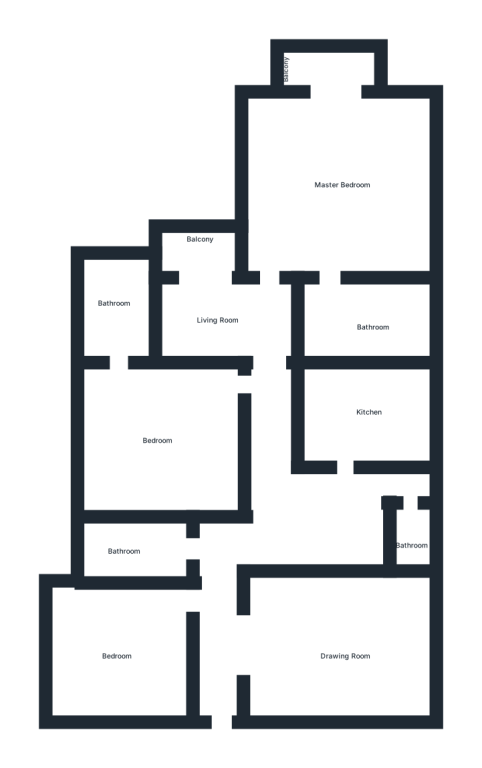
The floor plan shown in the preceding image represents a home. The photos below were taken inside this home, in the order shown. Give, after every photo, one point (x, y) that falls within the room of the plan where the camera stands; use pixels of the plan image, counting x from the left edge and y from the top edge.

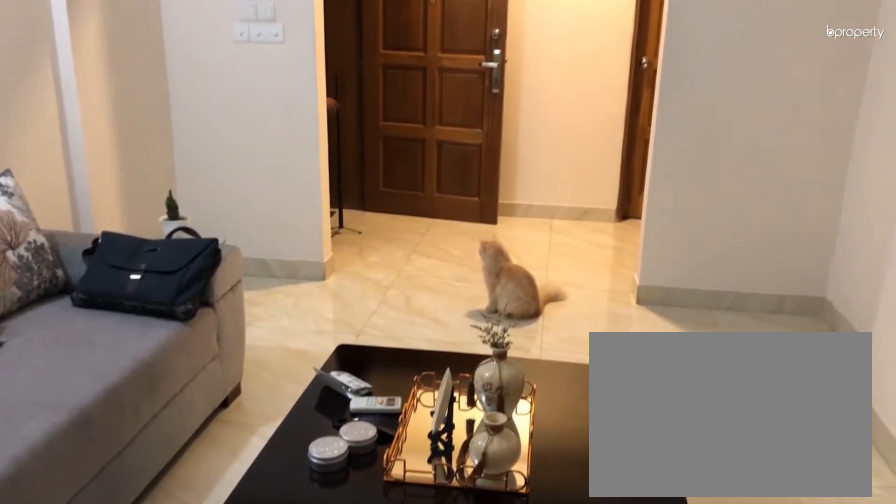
(336, 645)
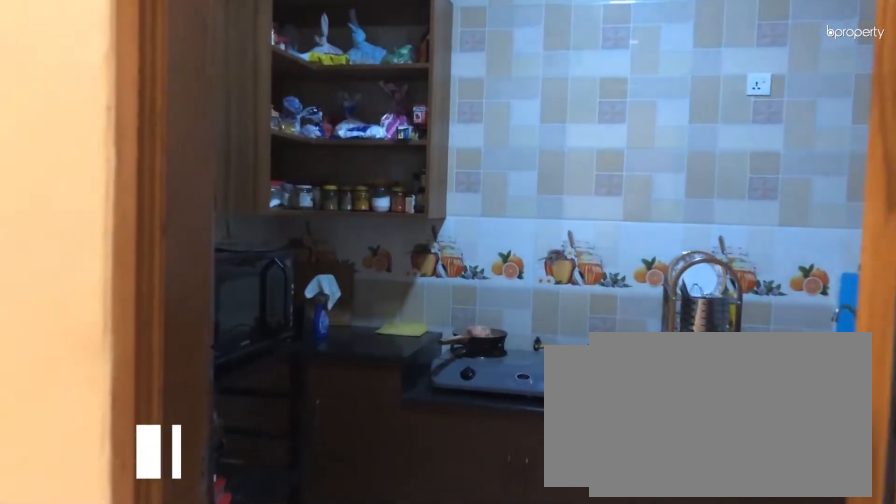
(358, 410)
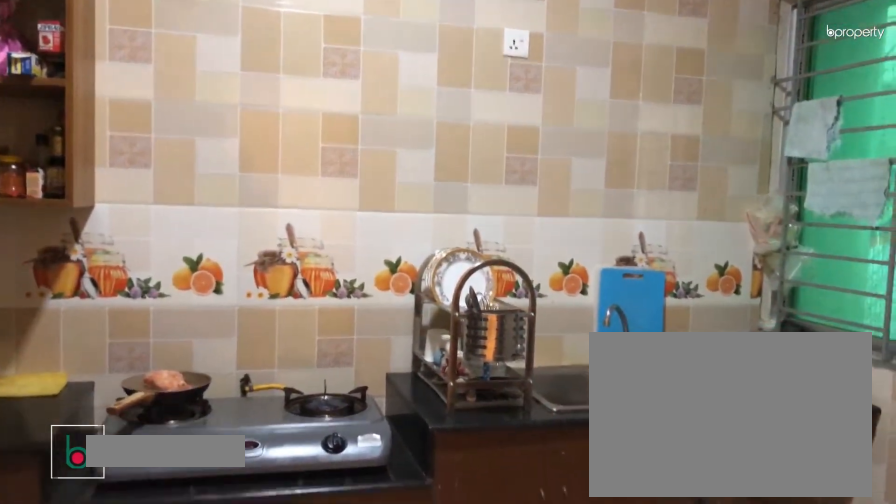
(359, 409)
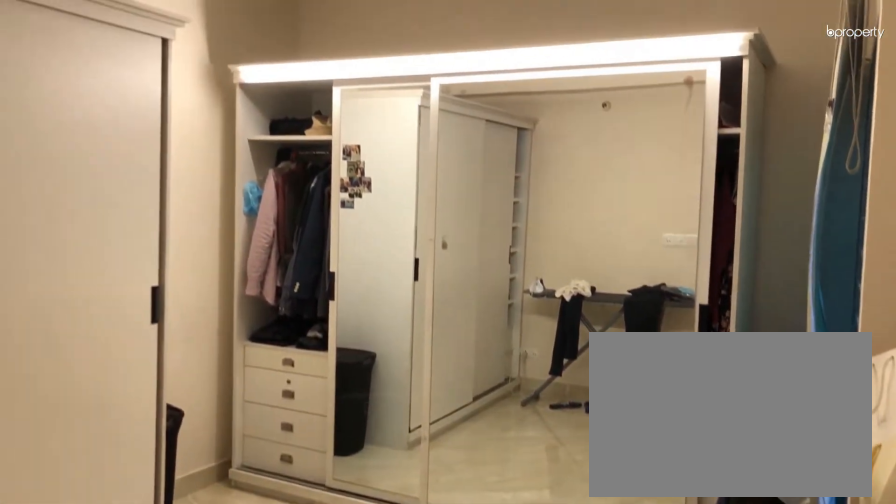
(131, 644)
